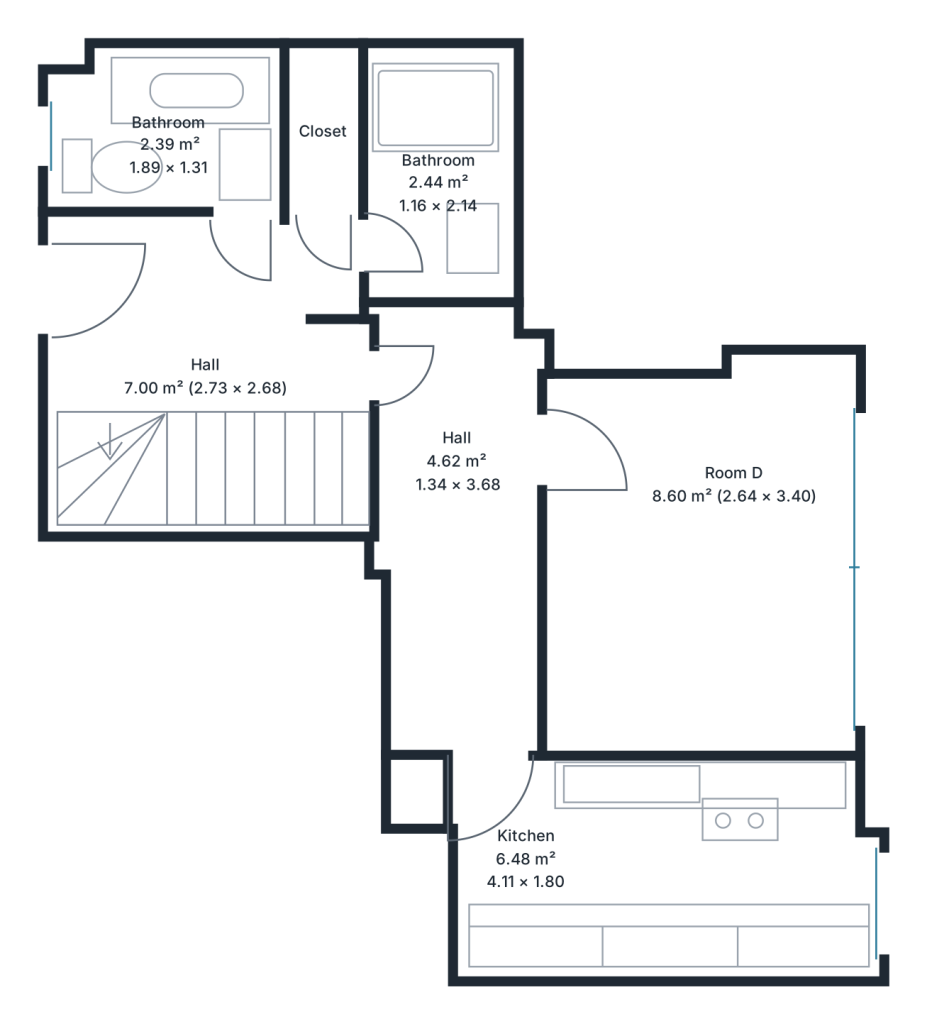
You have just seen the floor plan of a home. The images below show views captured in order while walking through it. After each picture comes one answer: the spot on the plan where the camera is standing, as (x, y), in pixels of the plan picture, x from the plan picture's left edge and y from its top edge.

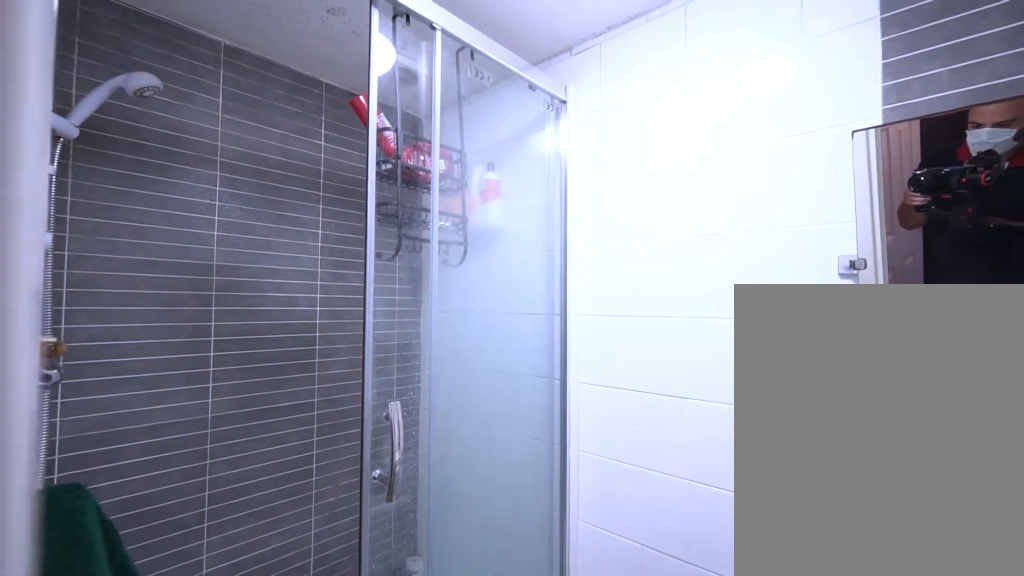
(406, 235)
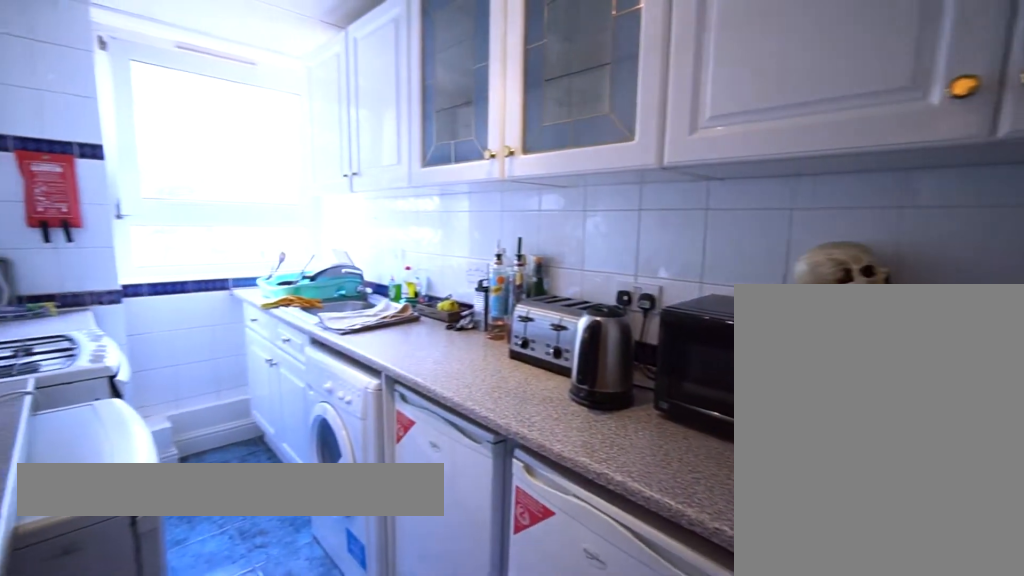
(523, 863)
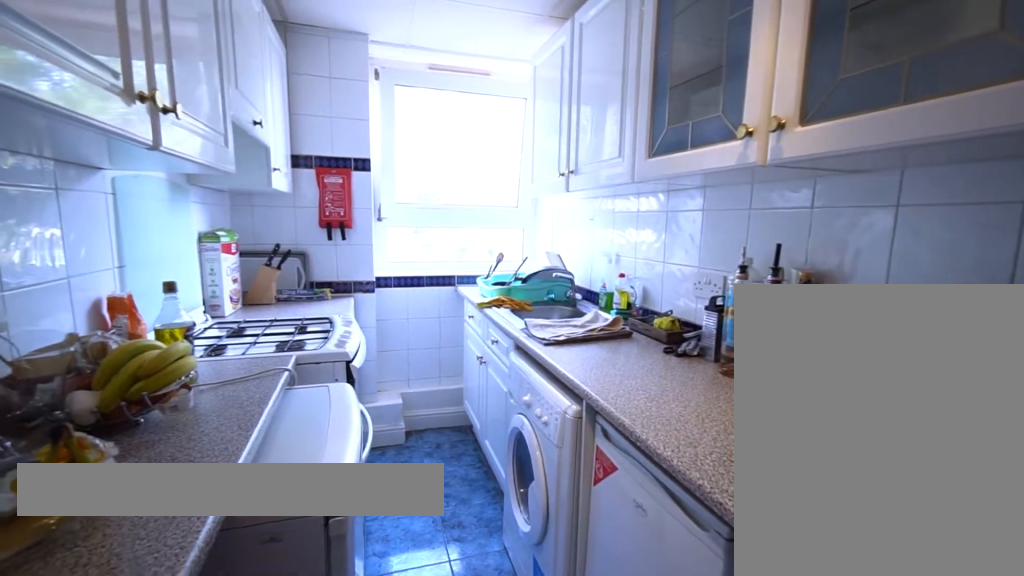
(523, 863)
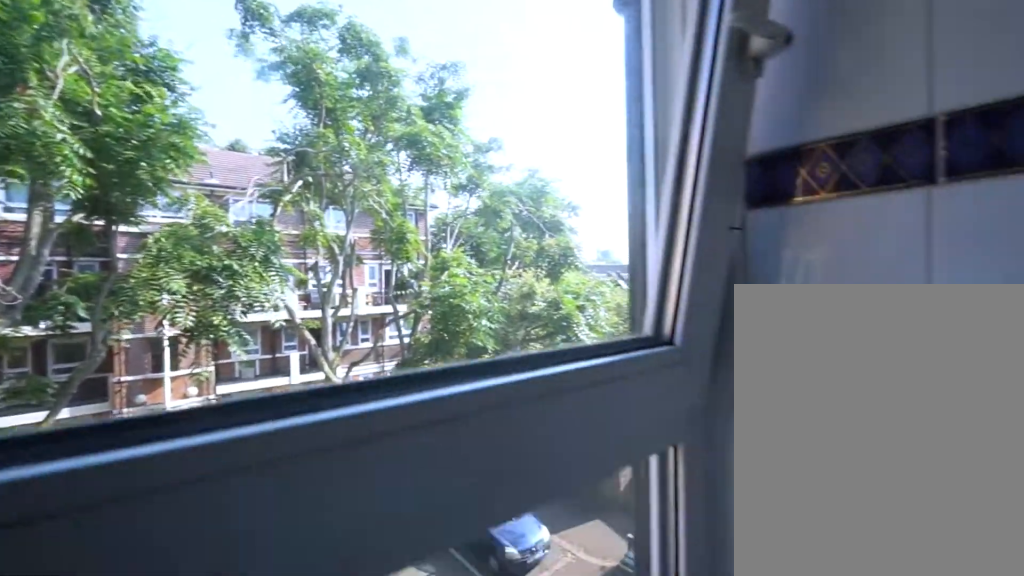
(831, 864)
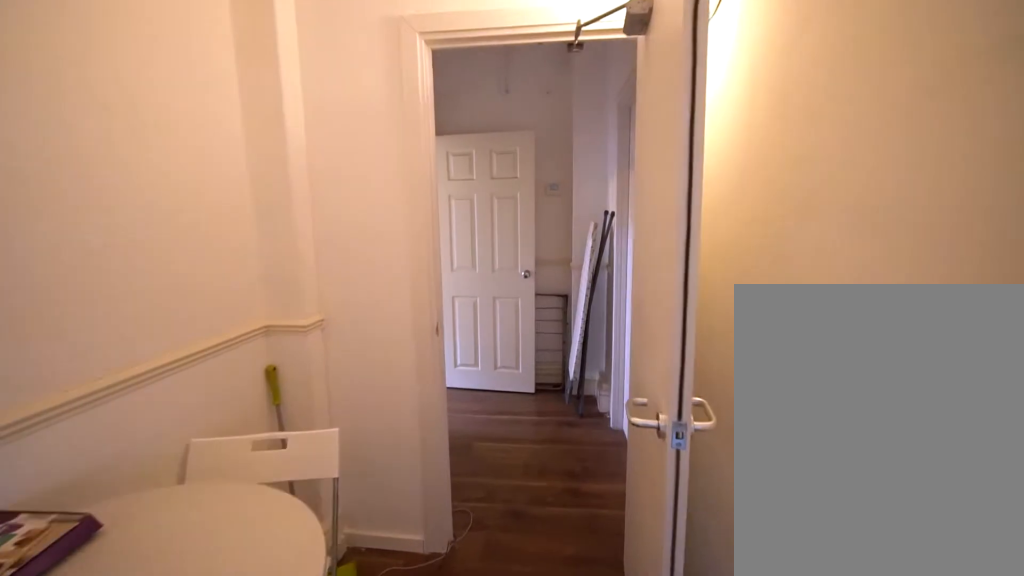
(501, 738)
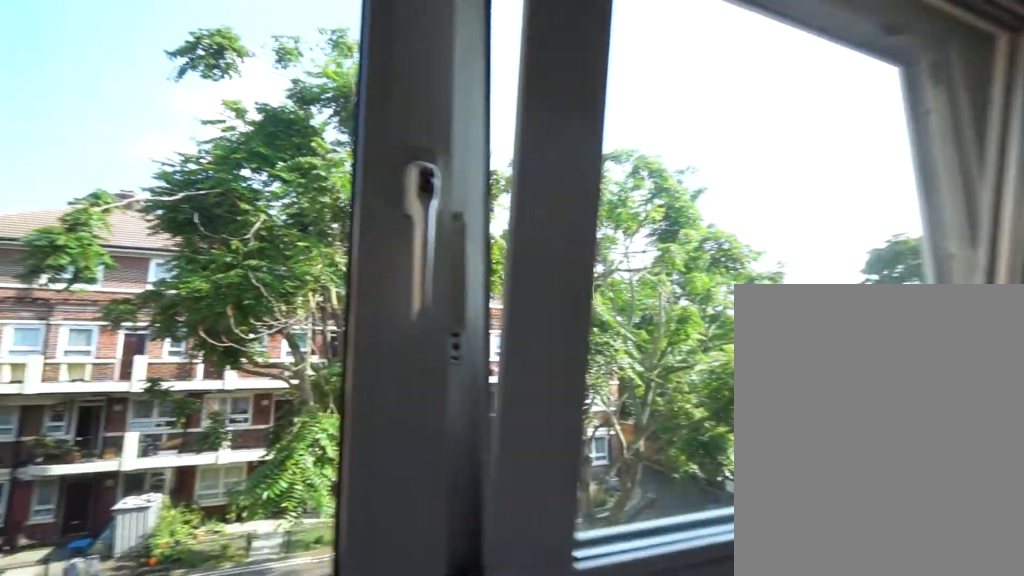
(821, 488)
